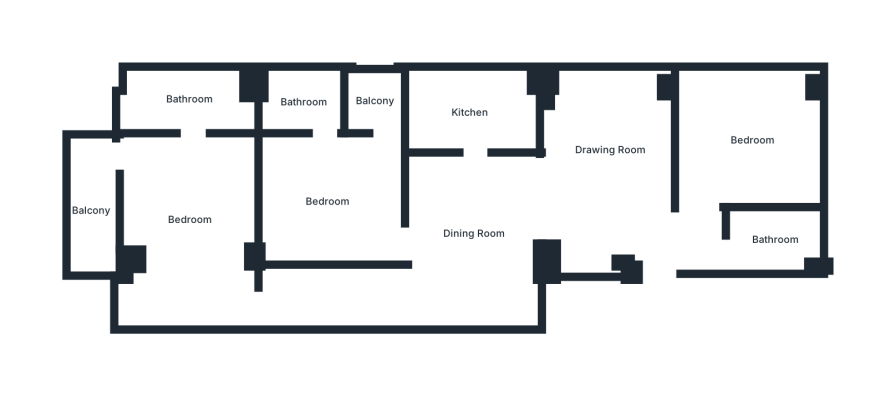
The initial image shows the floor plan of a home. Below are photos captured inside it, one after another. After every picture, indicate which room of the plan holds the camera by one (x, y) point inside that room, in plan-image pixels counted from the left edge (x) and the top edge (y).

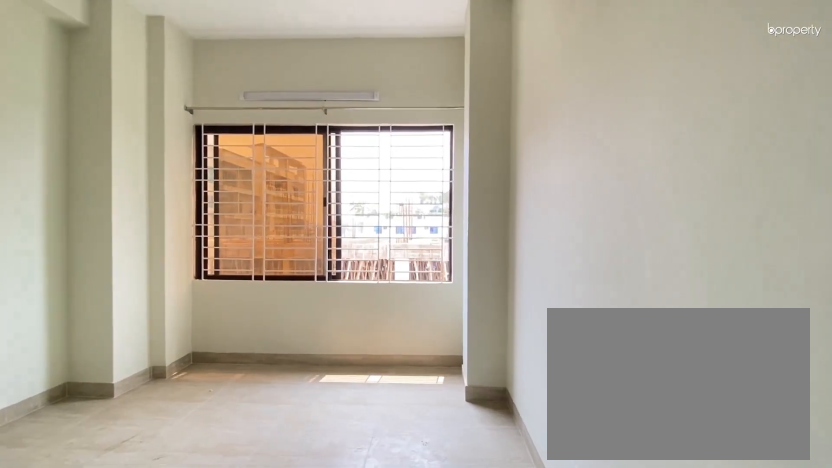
(608, 152)
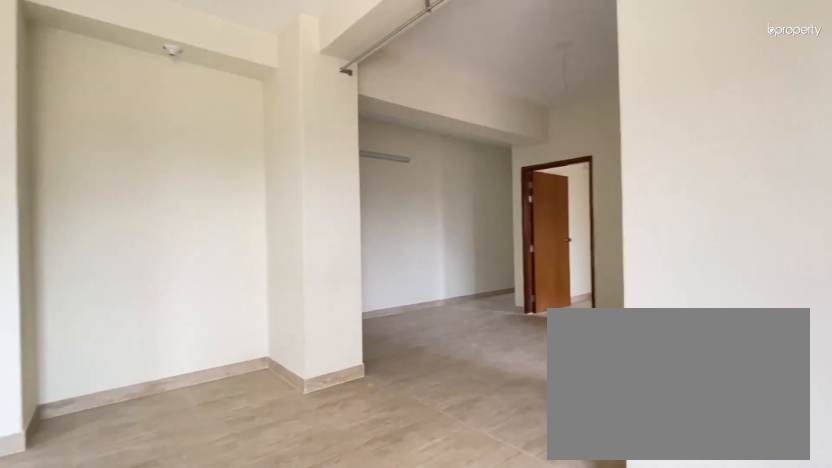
(608, 152)
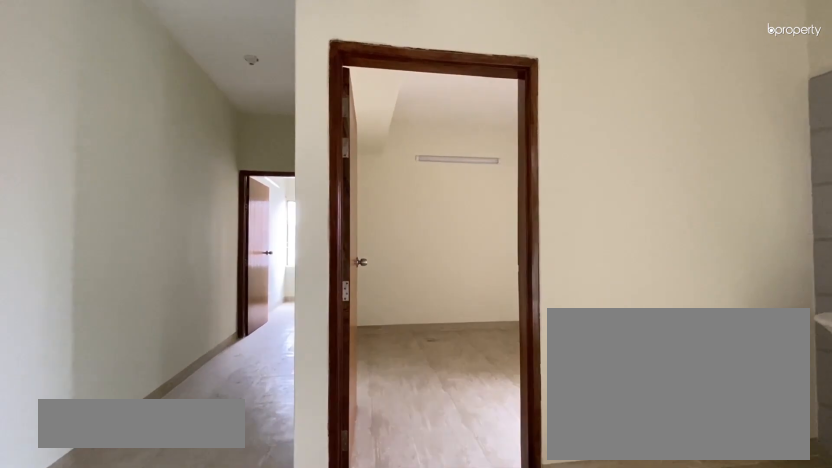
(474, 235)
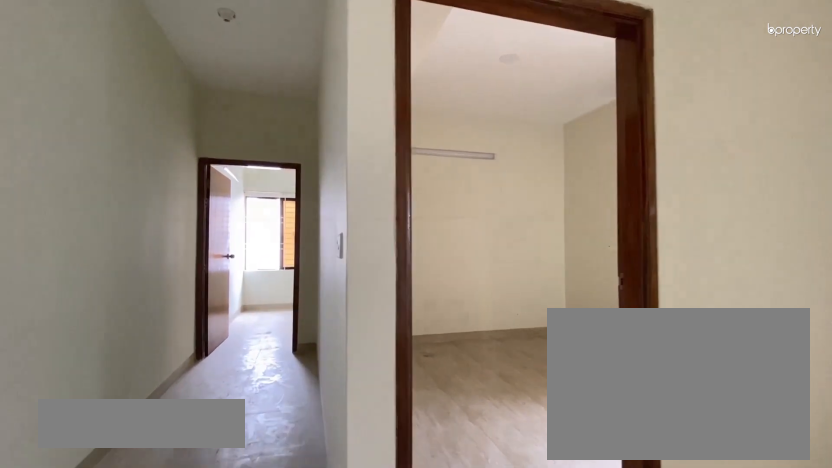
(474, 235)
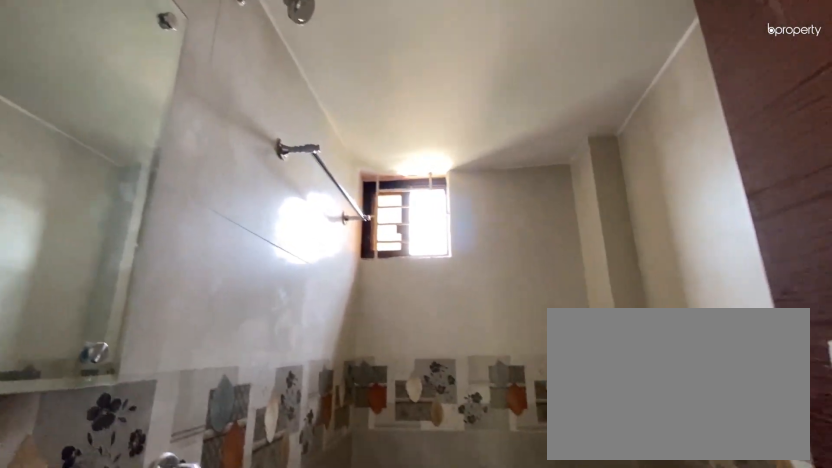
(778, 240)
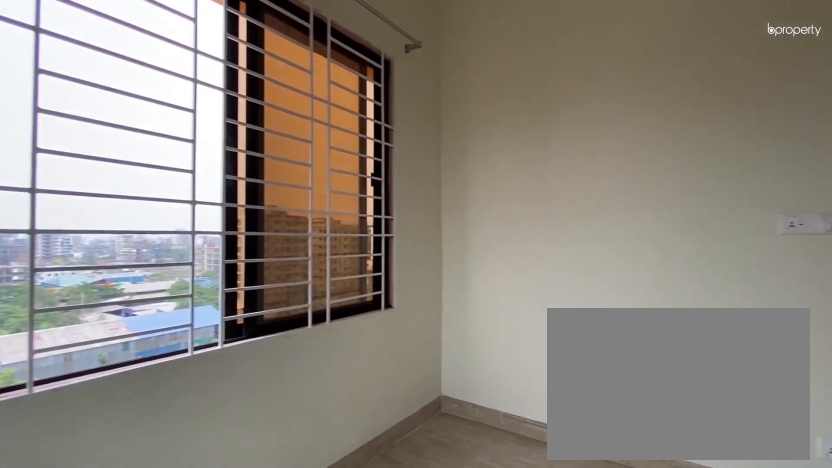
(751, 140)
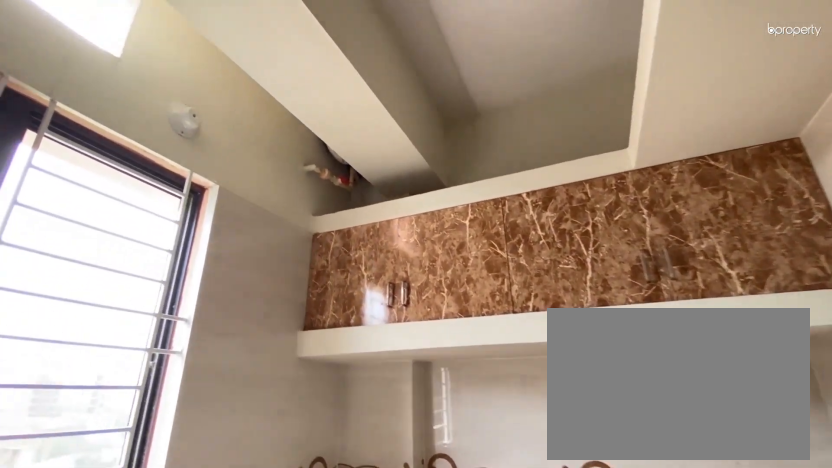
(469, 113)
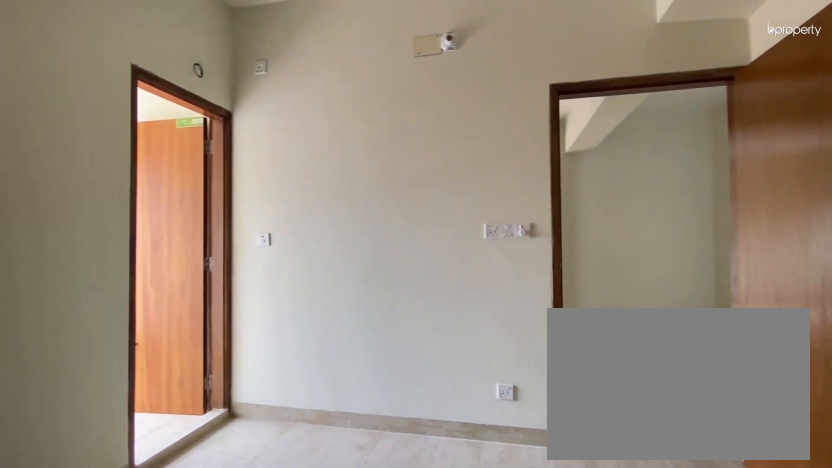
(326, 202)
